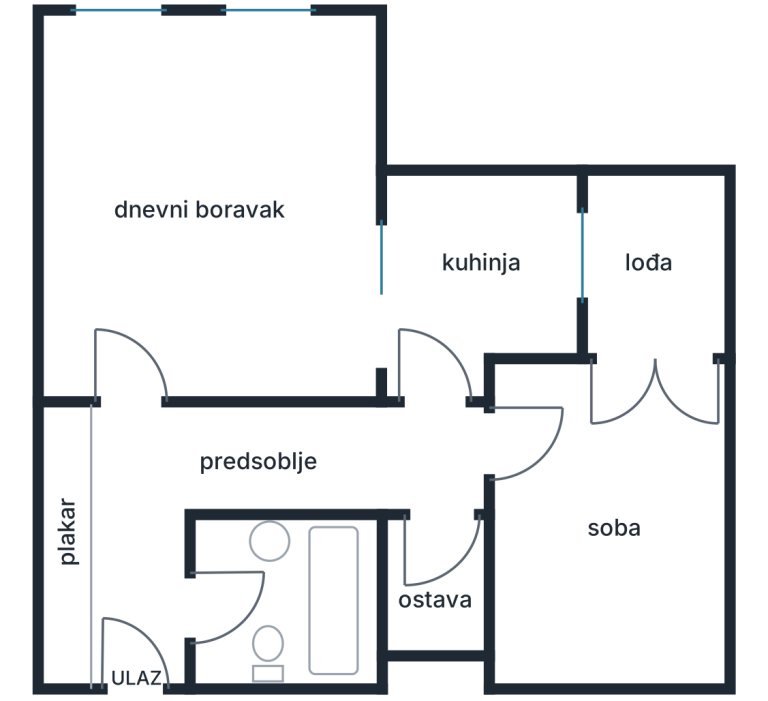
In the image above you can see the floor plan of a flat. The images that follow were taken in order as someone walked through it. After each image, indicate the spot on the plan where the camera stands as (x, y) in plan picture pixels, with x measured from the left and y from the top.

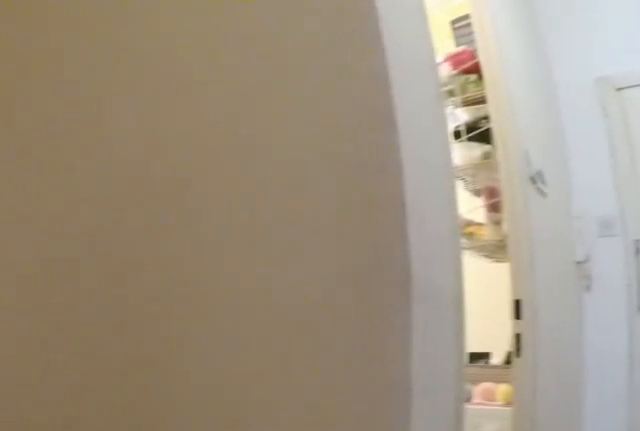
(96, 440)
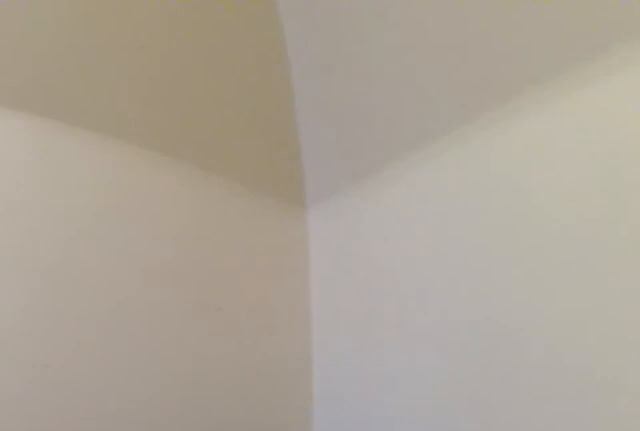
(523, 615)
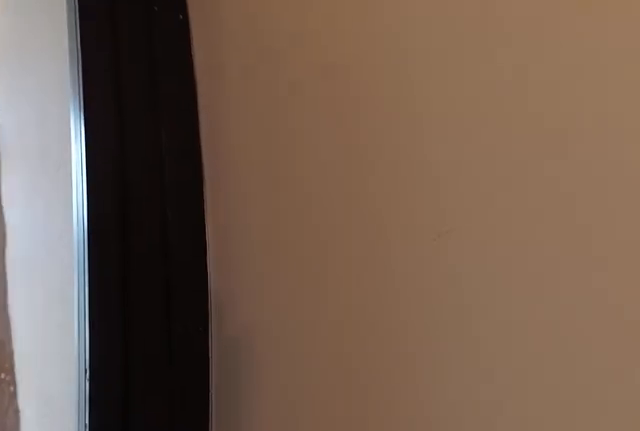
(683, 443)
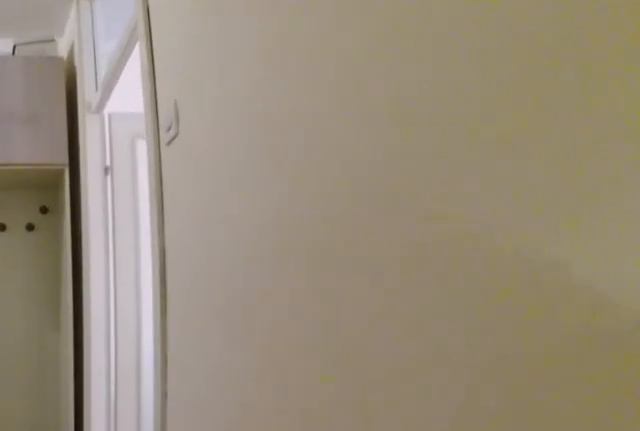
(297, 467)
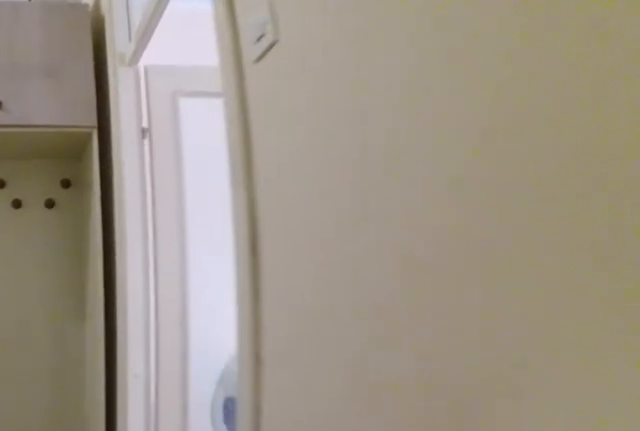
(267, 466)
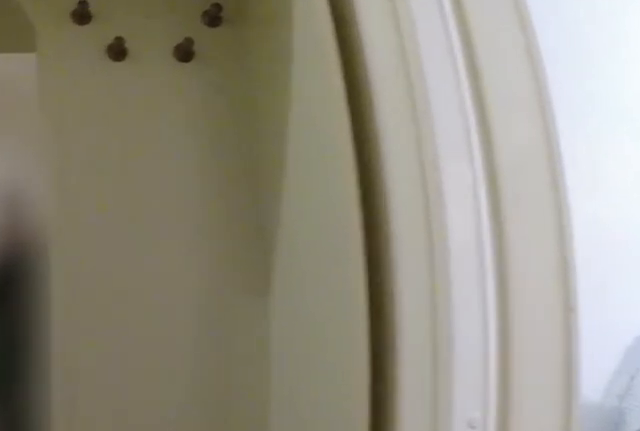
(140, 467)
